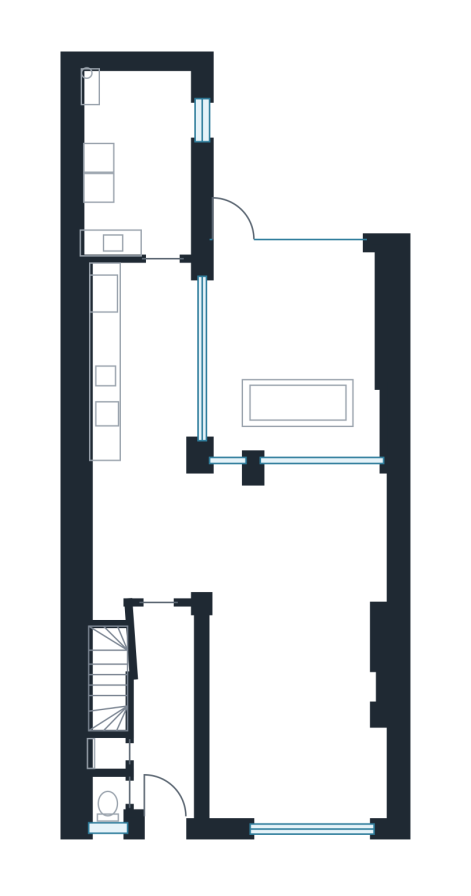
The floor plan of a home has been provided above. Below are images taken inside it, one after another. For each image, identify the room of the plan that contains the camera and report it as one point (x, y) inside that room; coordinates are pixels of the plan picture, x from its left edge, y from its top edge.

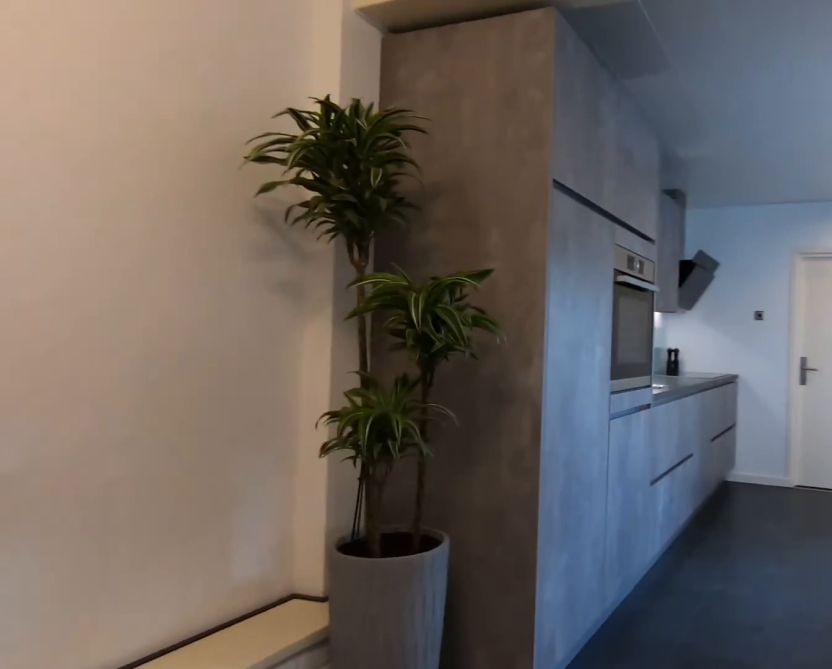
(238, 533)
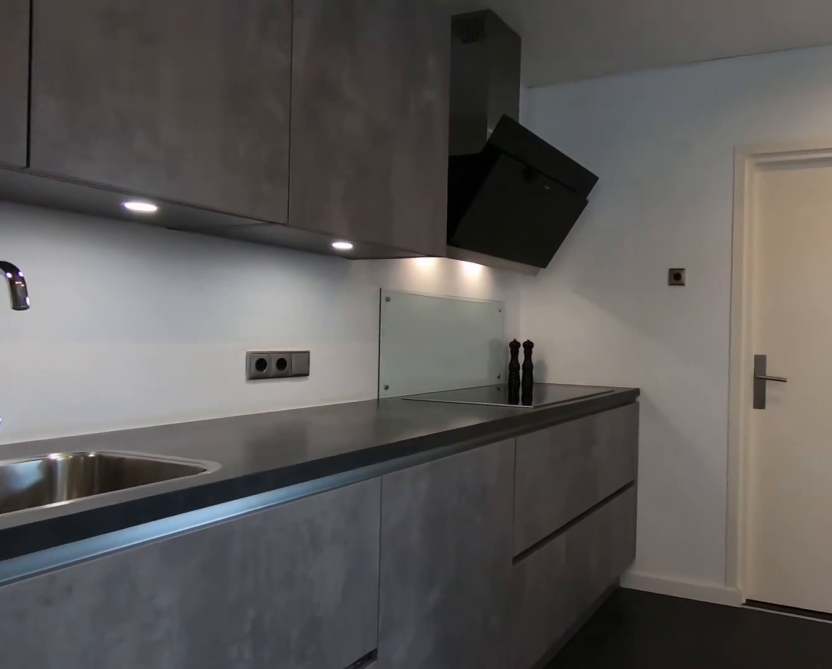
(155, 363)
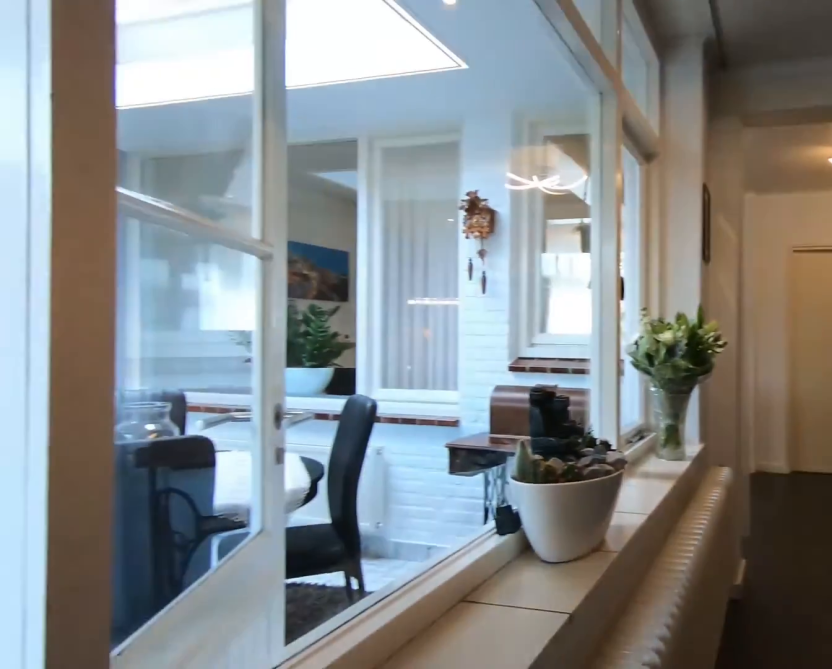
(155, 363)
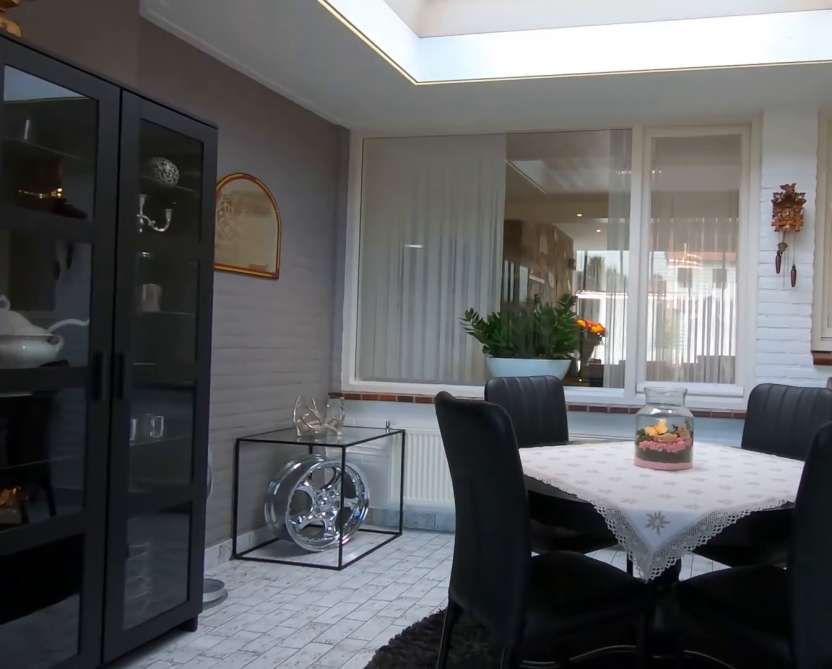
(294, 348)
